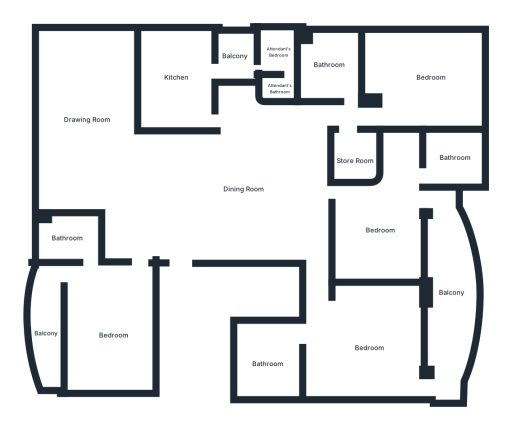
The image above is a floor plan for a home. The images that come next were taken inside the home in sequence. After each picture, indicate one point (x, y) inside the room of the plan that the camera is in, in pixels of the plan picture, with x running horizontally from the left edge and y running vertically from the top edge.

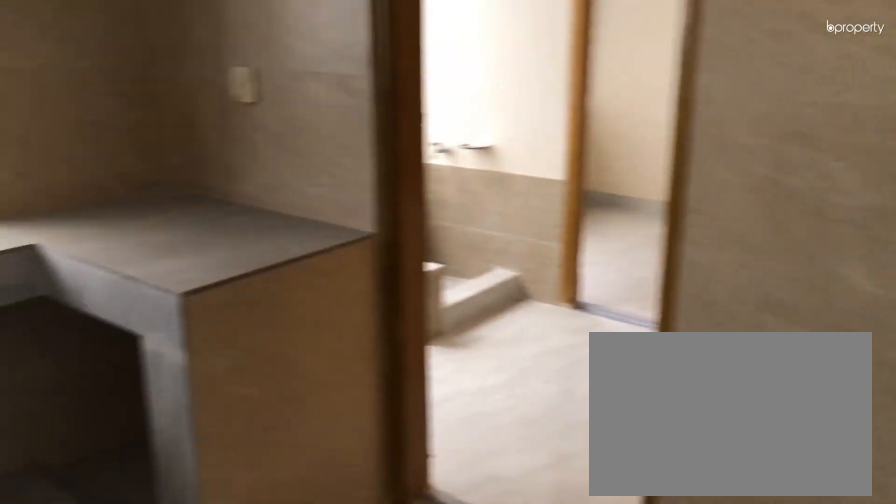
(176, 75)
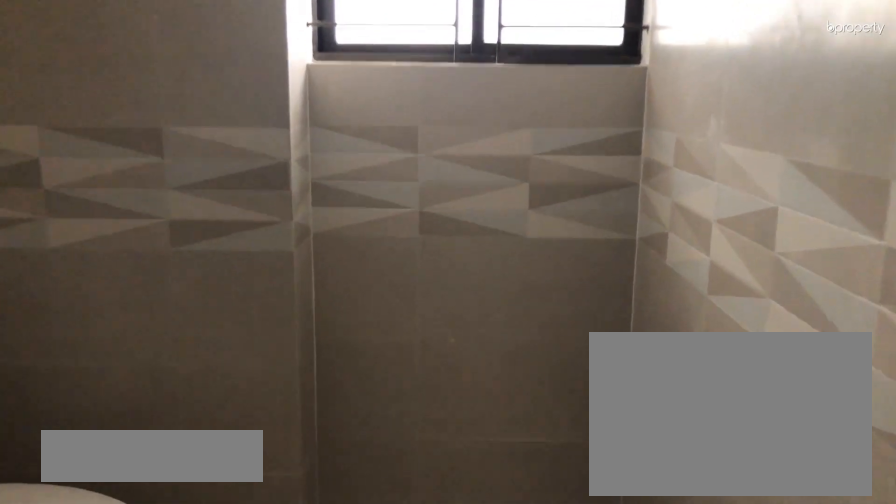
(331, 69)
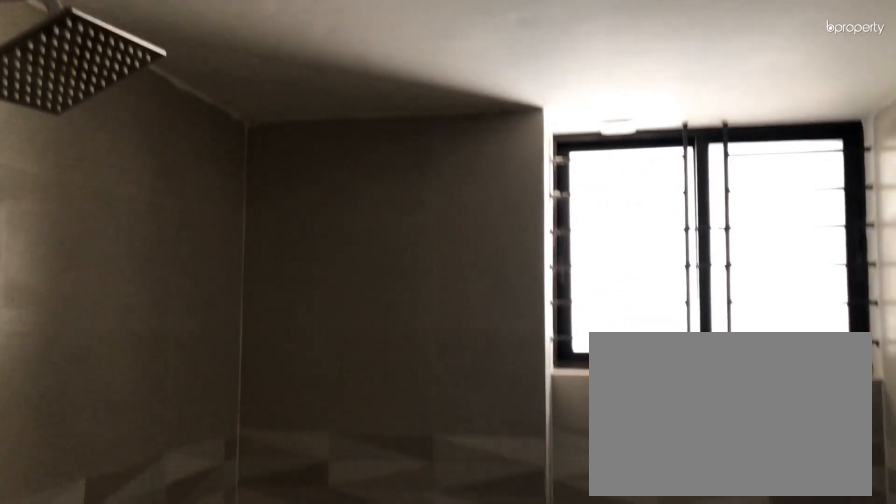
(331, 69)
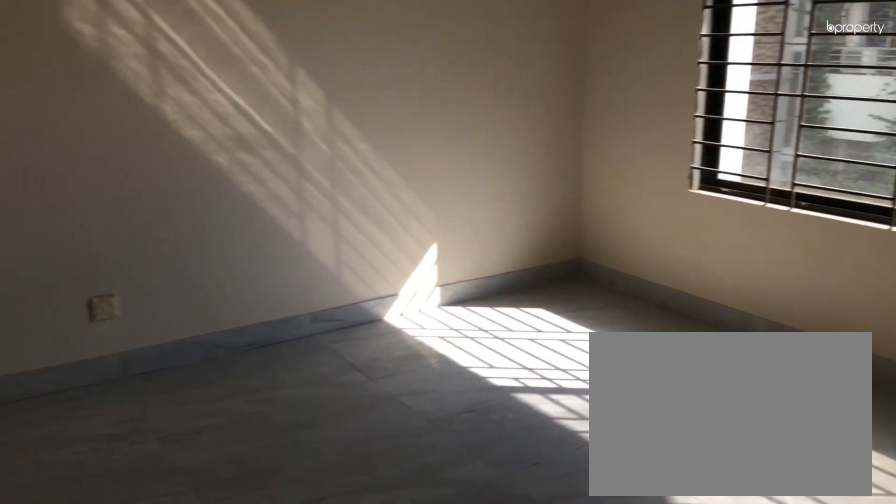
(423, 81)
